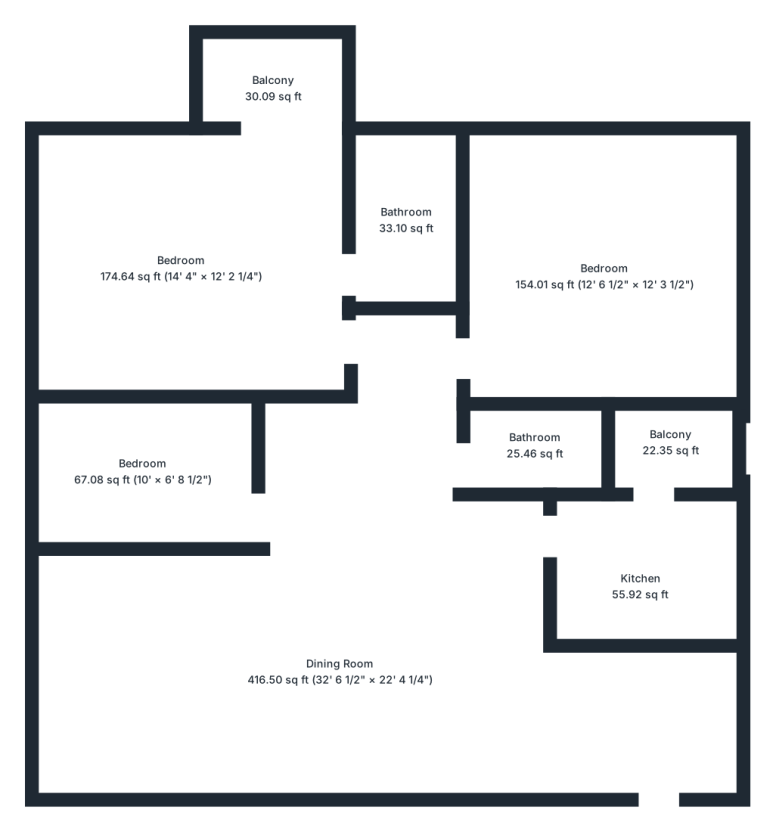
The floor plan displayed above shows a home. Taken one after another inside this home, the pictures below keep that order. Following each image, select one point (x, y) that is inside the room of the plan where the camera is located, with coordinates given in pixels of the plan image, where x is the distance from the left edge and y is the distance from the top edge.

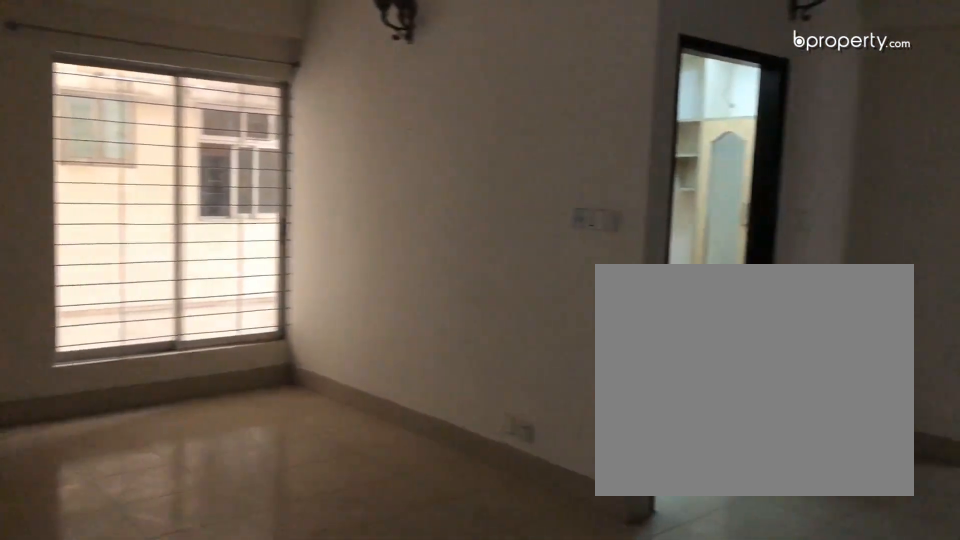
(340, 689)
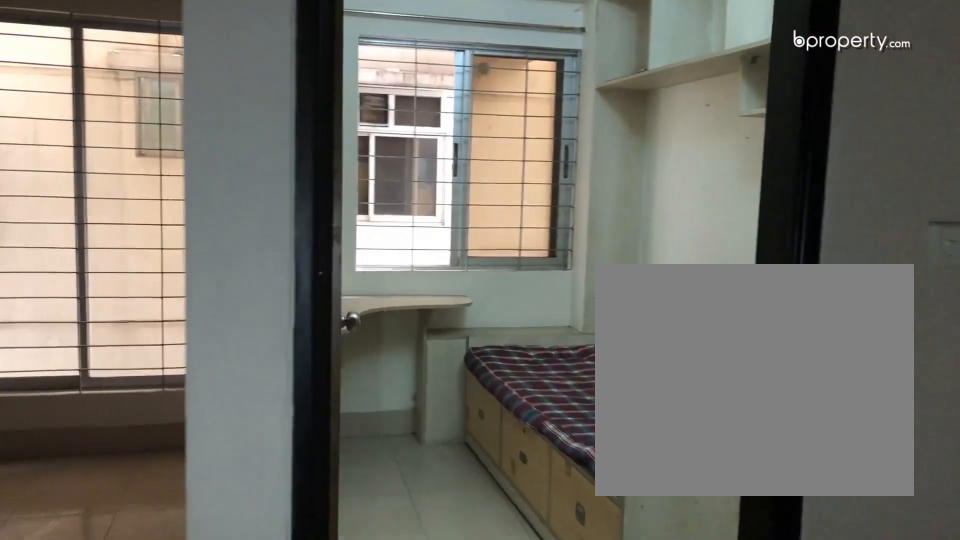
(340, 689)
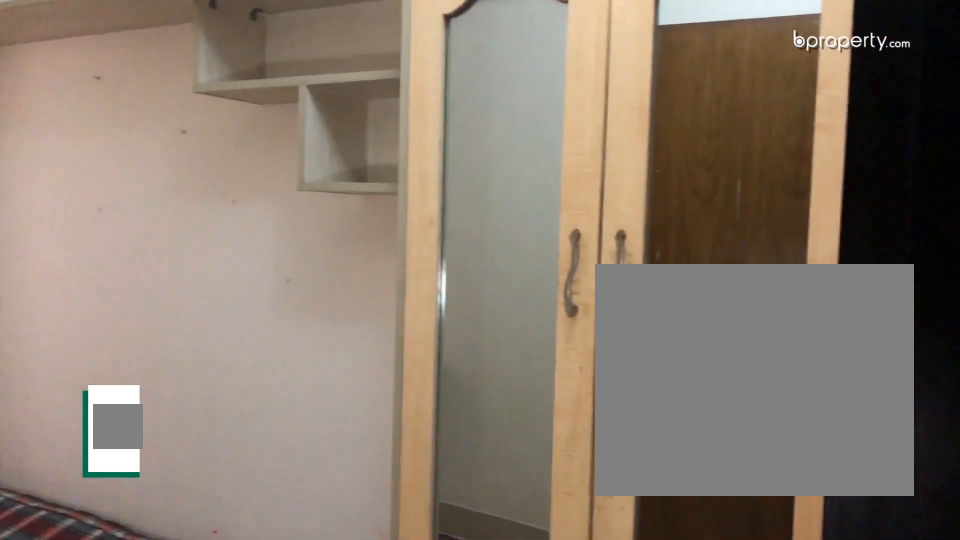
(142, 460)
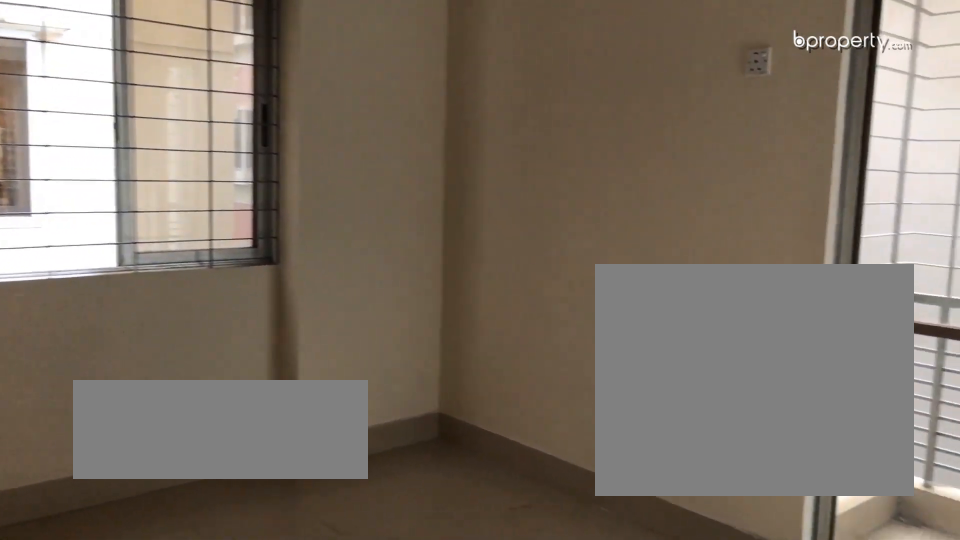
(184, 277)
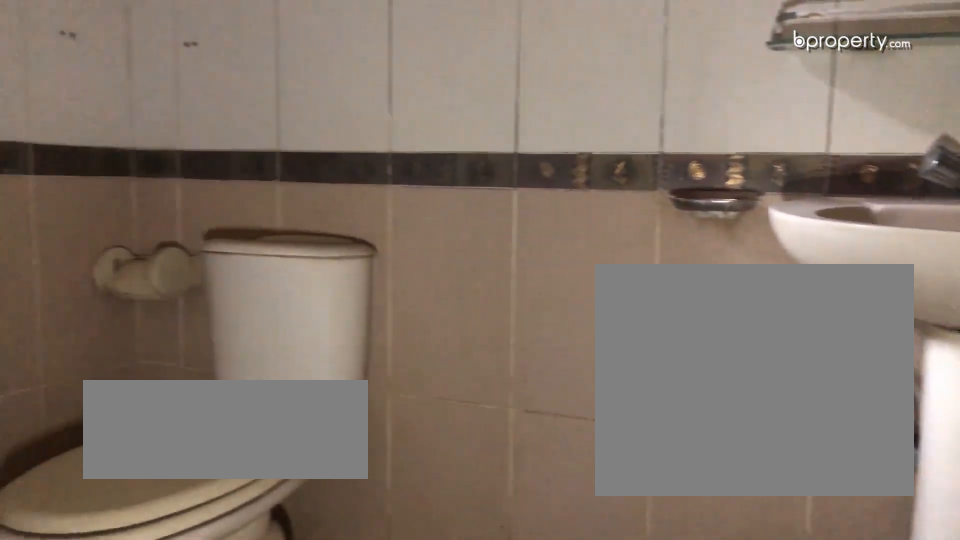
(409, 231)
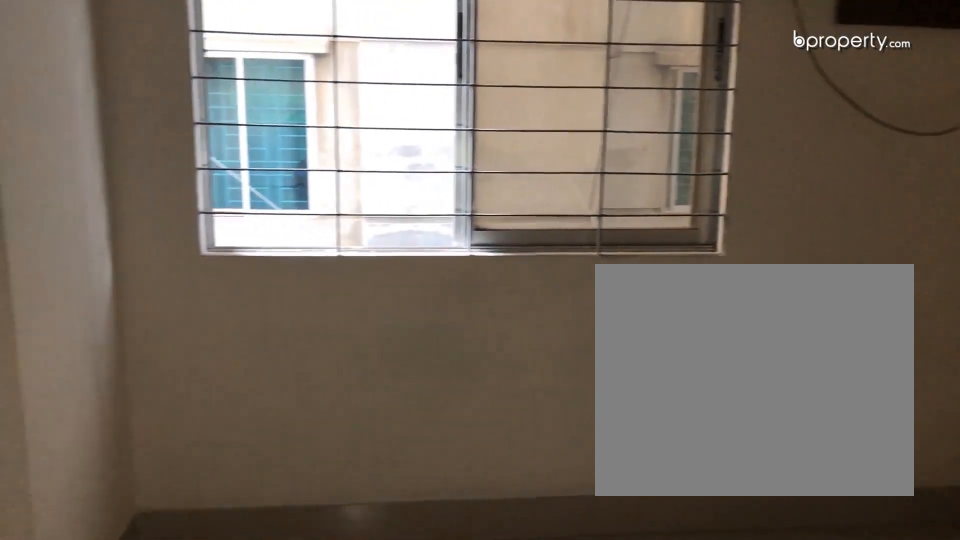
(605, 283)
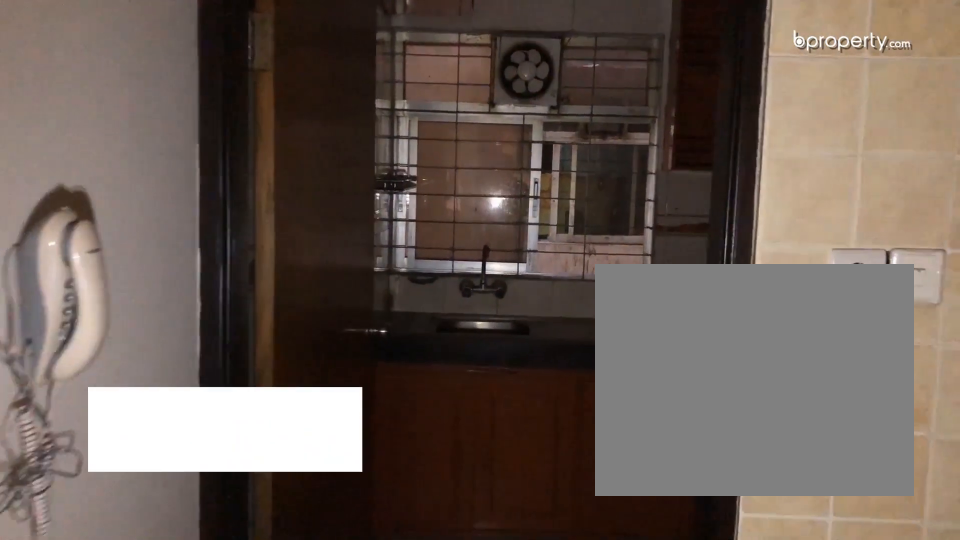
(640, 583)
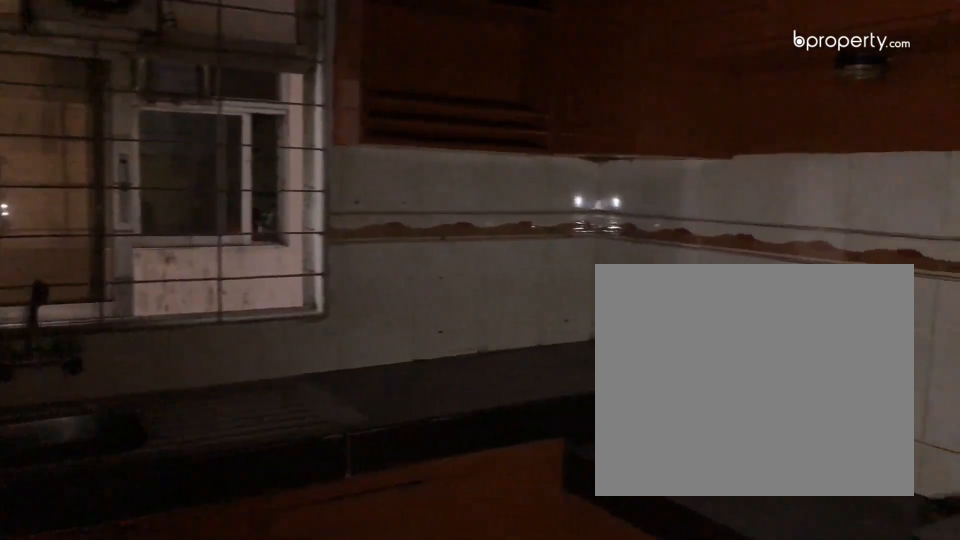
(640, 583)
